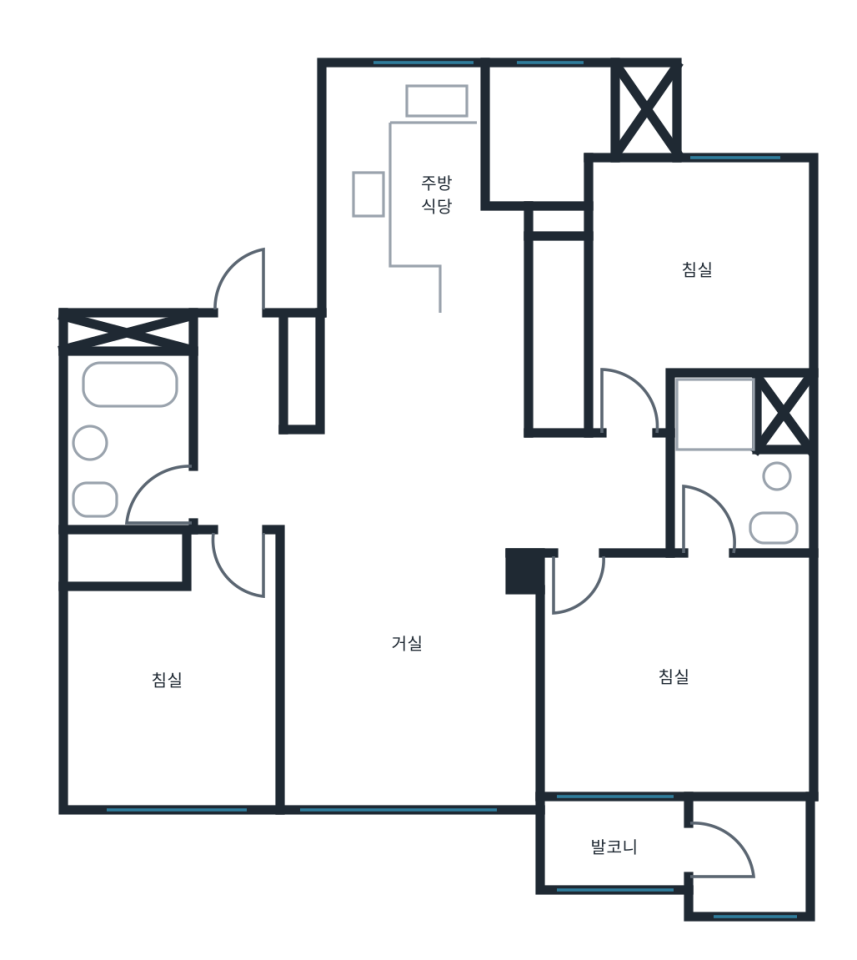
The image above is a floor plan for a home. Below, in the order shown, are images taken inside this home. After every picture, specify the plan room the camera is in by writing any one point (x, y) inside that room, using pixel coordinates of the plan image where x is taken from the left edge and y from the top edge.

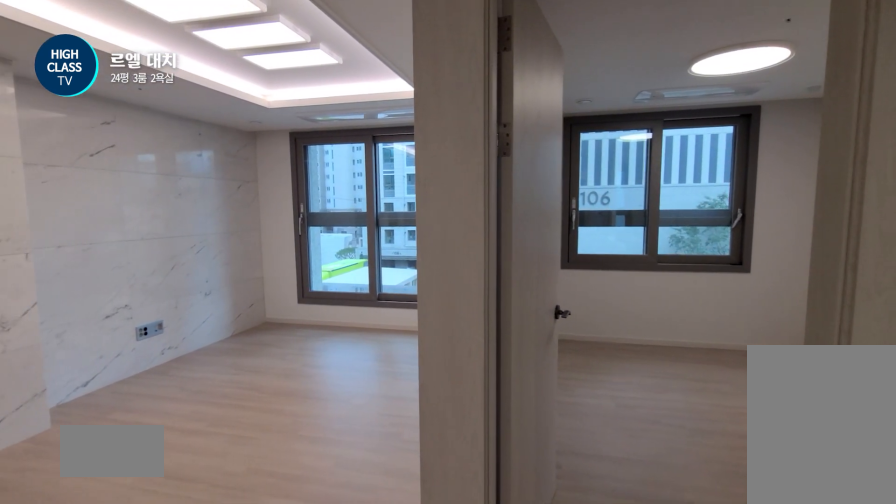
(262, 481)
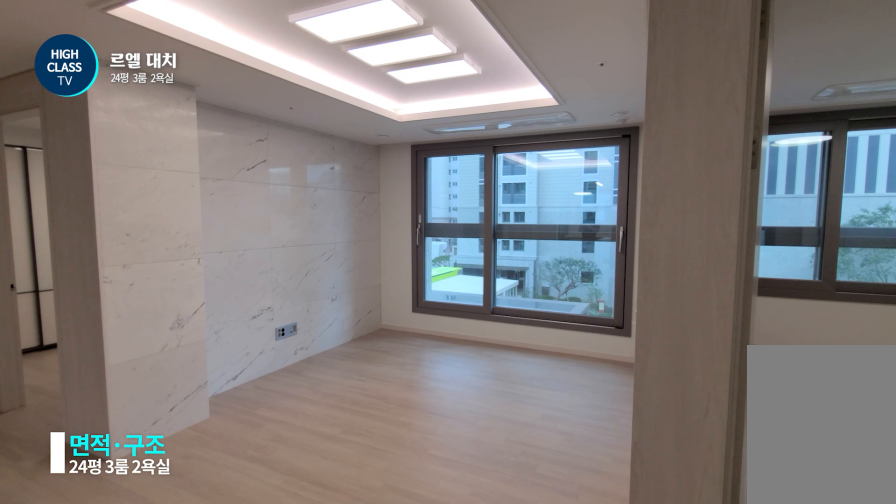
(262, 481)
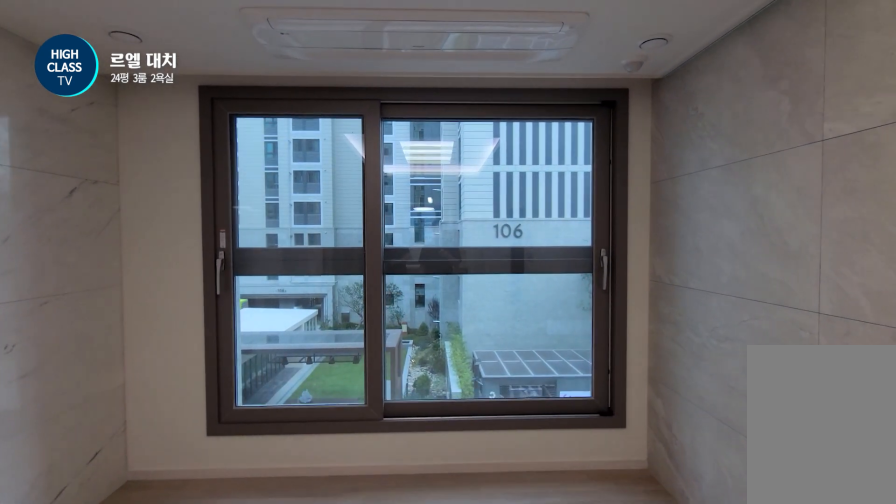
(408, 619)
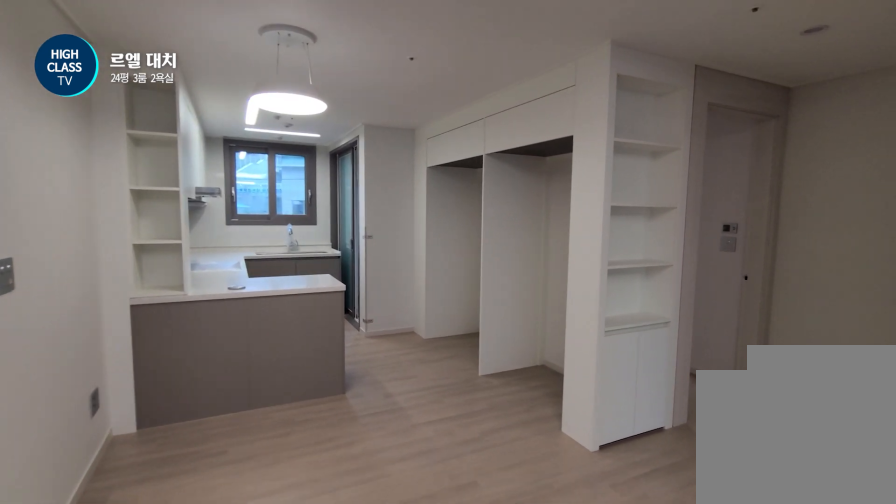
(408, 619)
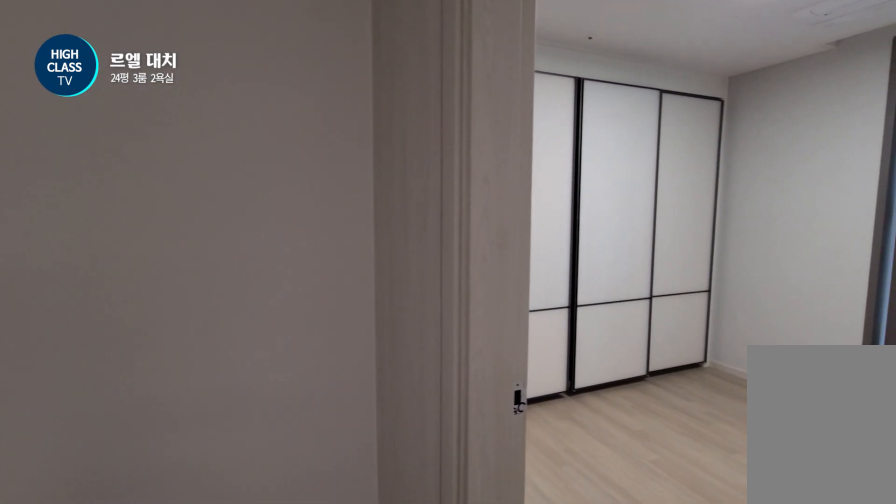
(603, 495)
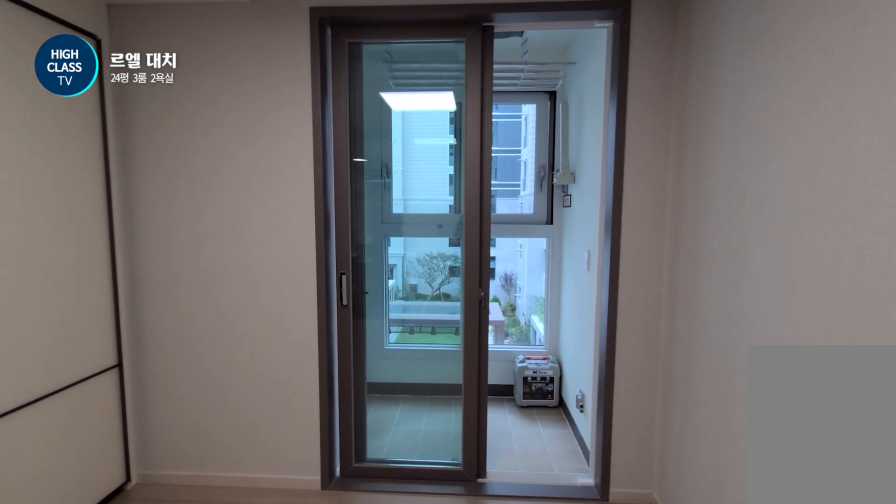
(663, 711)
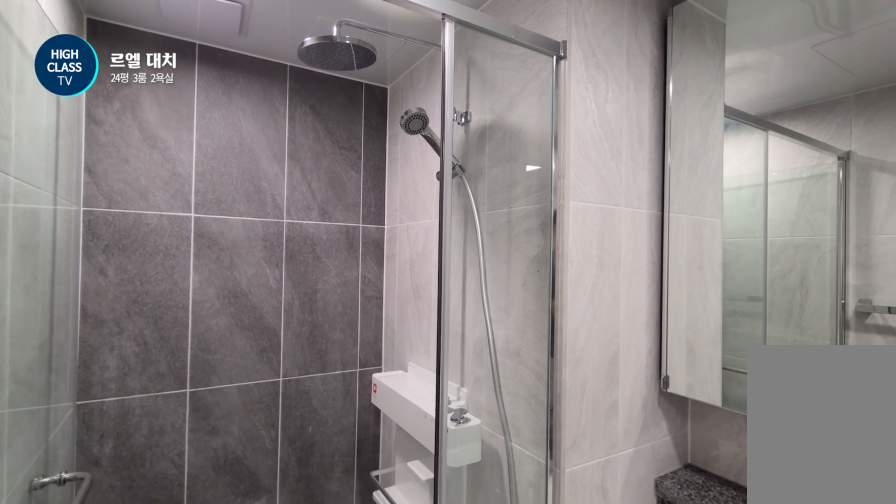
(739, 467)
